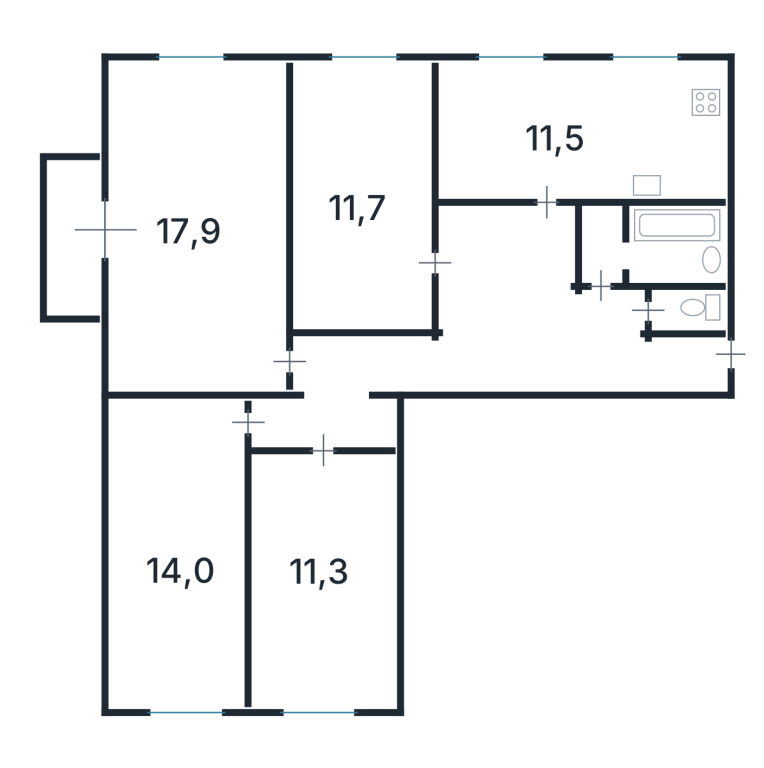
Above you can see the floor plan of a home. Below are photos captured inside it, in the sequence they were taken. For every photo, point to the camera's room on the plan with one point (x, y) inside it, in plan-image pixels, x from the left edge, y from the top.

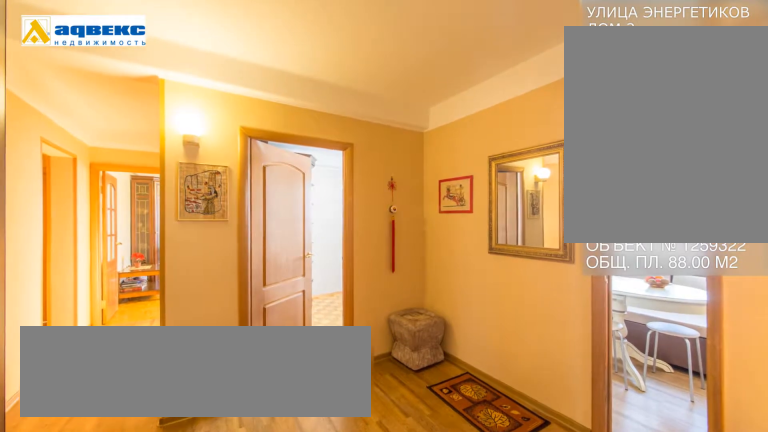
(523, 300)
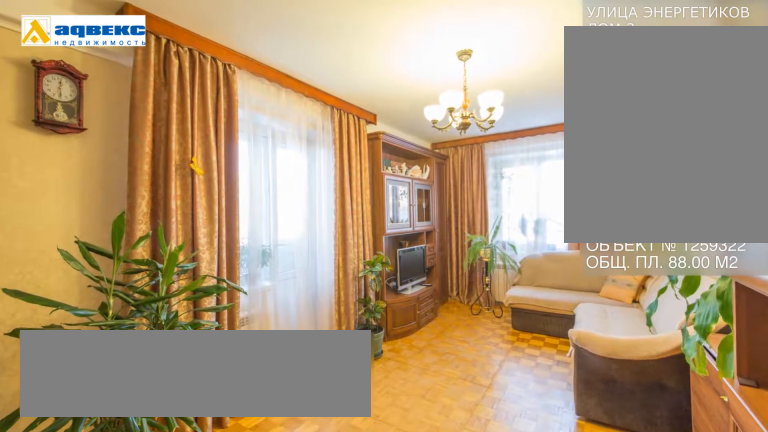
(194, 221)
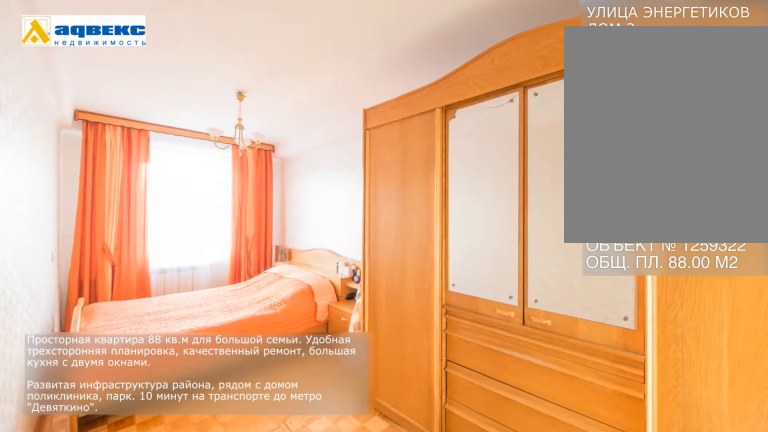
(318, 578)
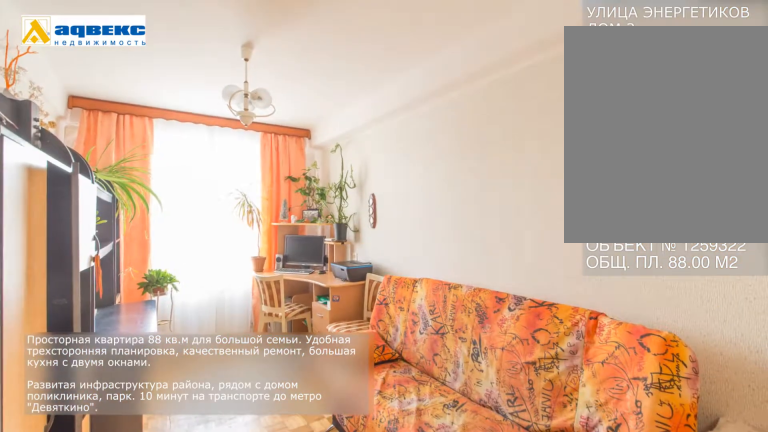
(186, 568)
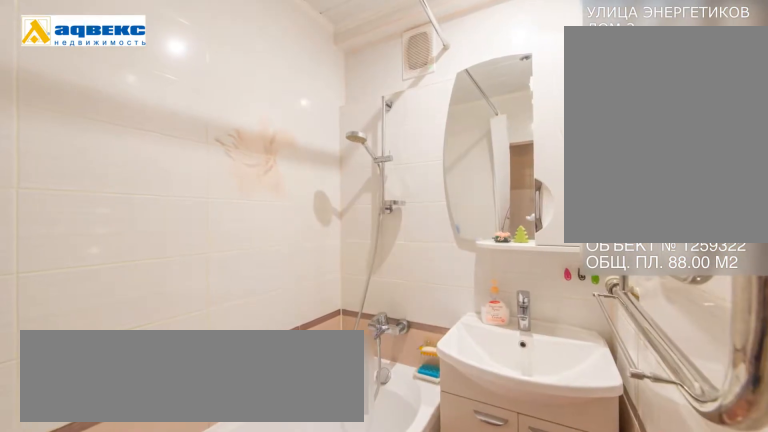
(655, 254)
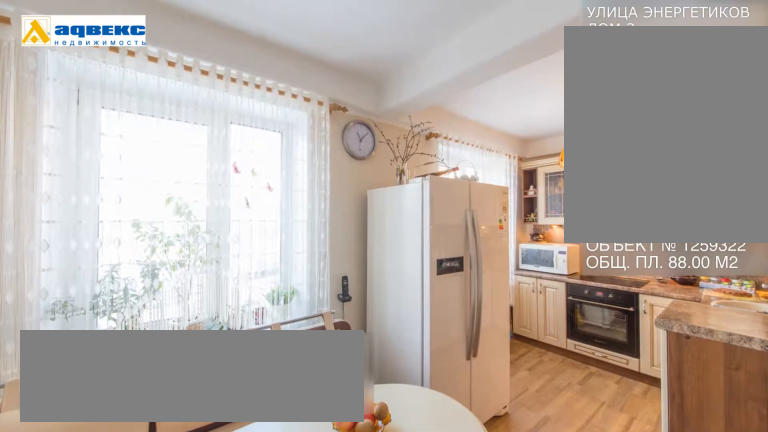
(557, 129)
